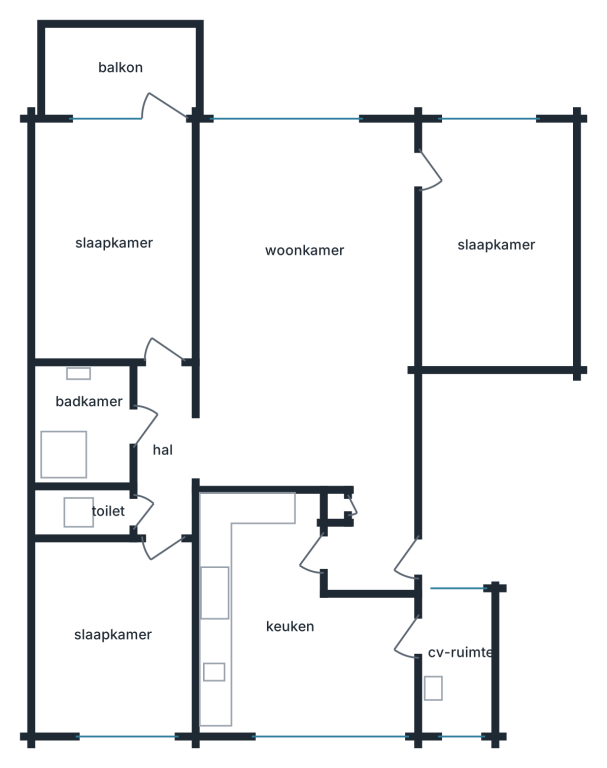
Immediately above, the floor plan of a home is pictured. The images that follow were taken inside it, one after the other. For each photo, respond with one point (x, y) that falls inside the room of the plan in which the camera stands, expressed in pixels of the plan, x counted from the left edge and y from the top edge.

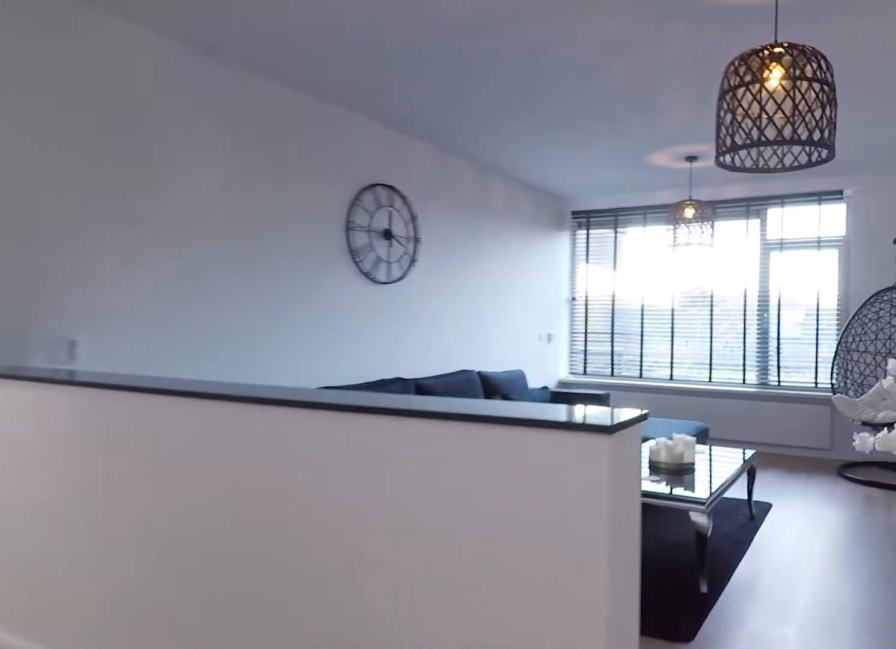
(313, 327)
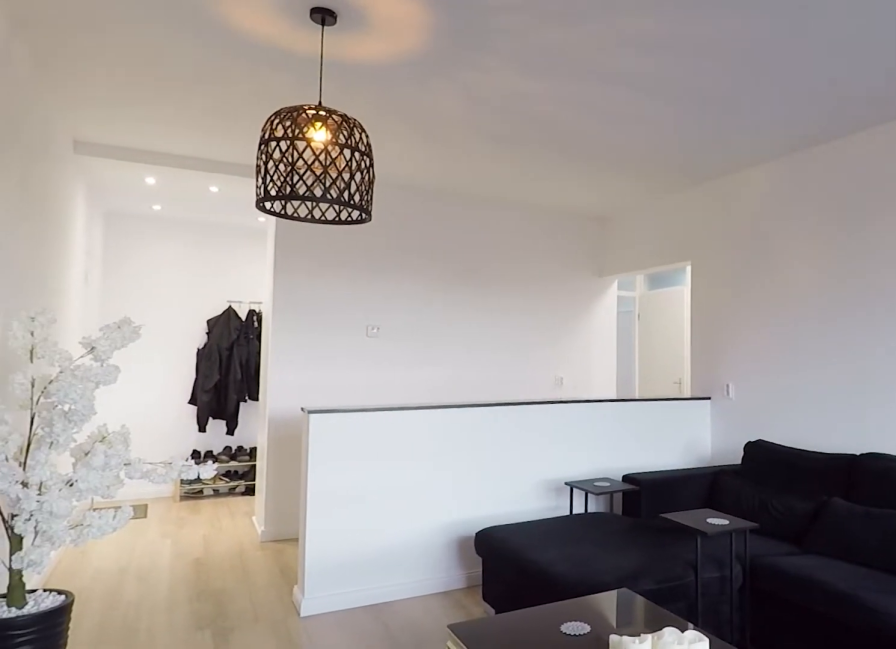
(313, 327)
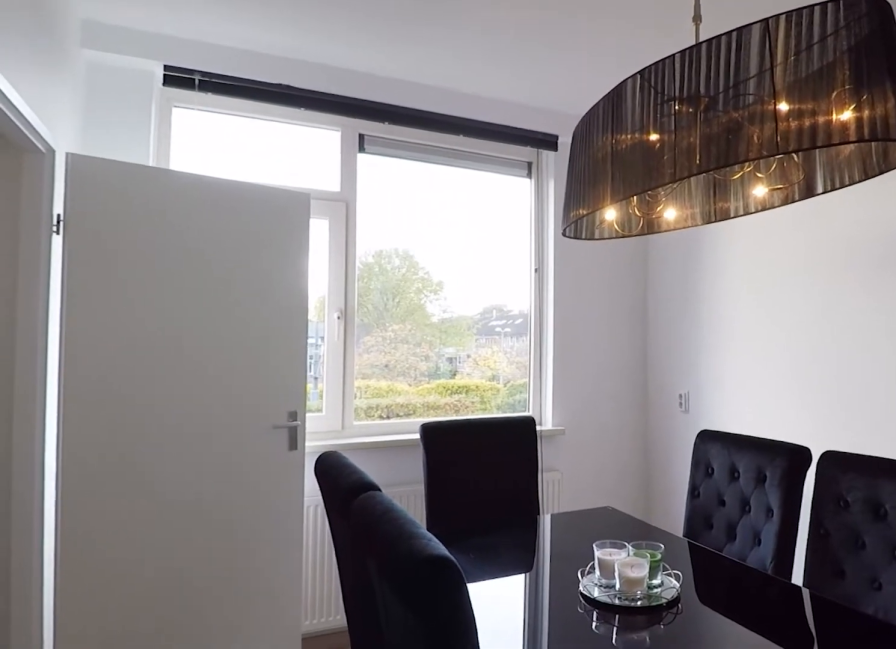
(497, 244)
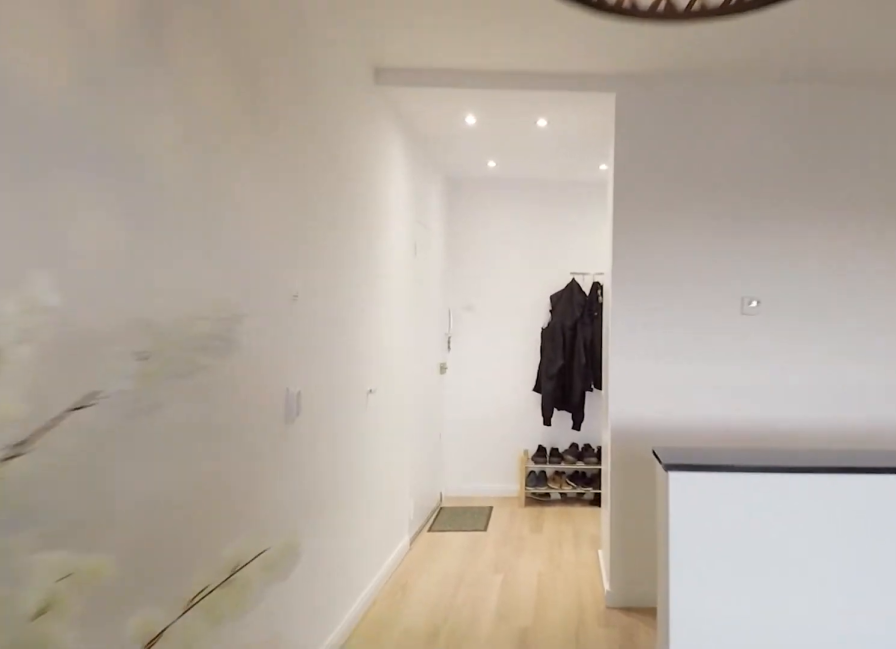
(313, 327)
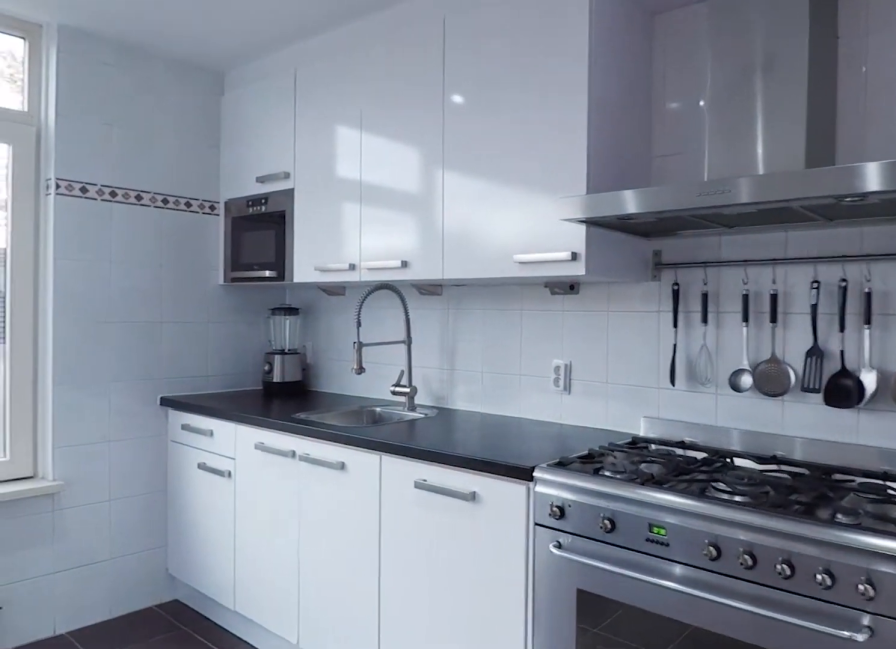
(290, 626)
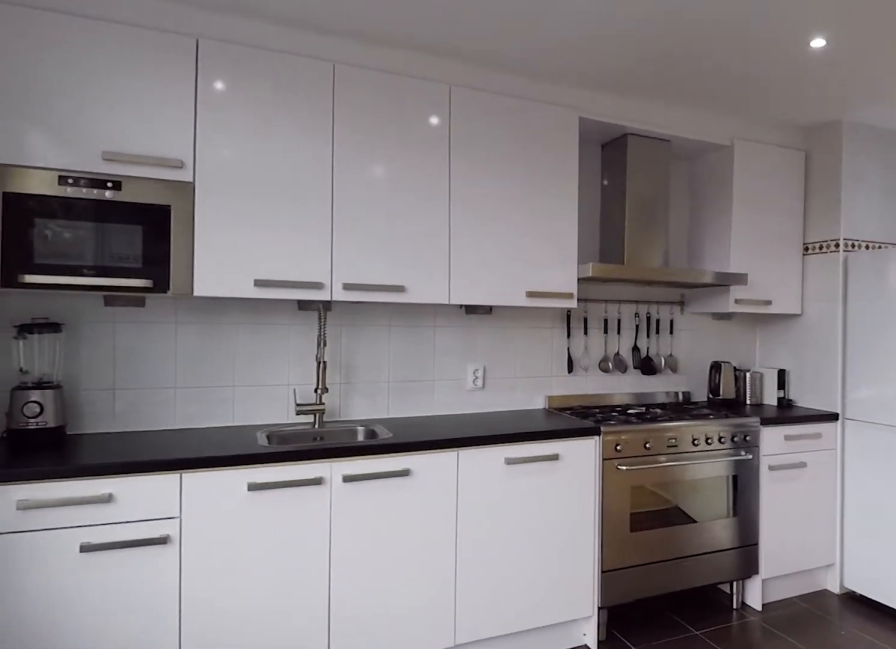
(290, 626)
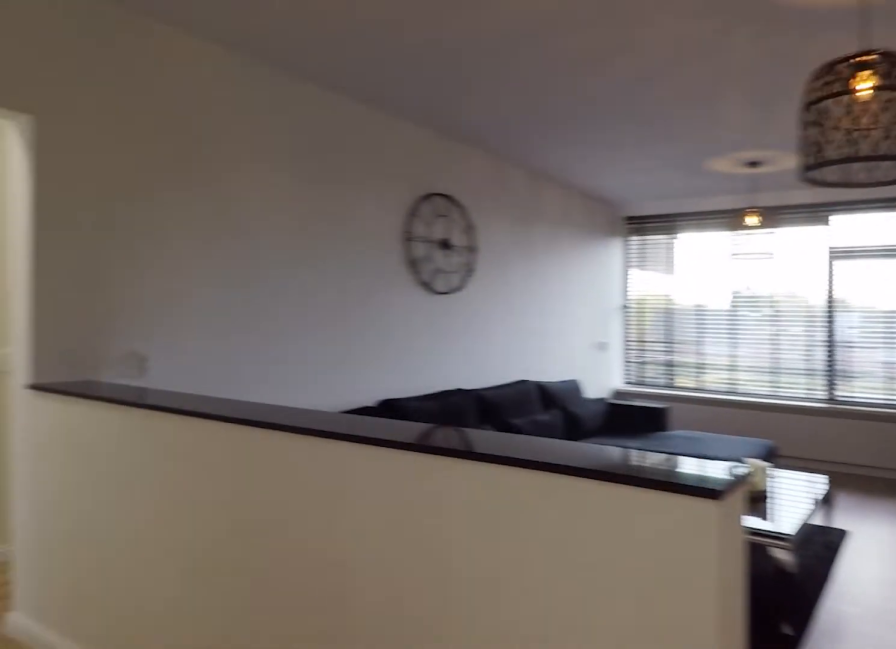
(312, 327)
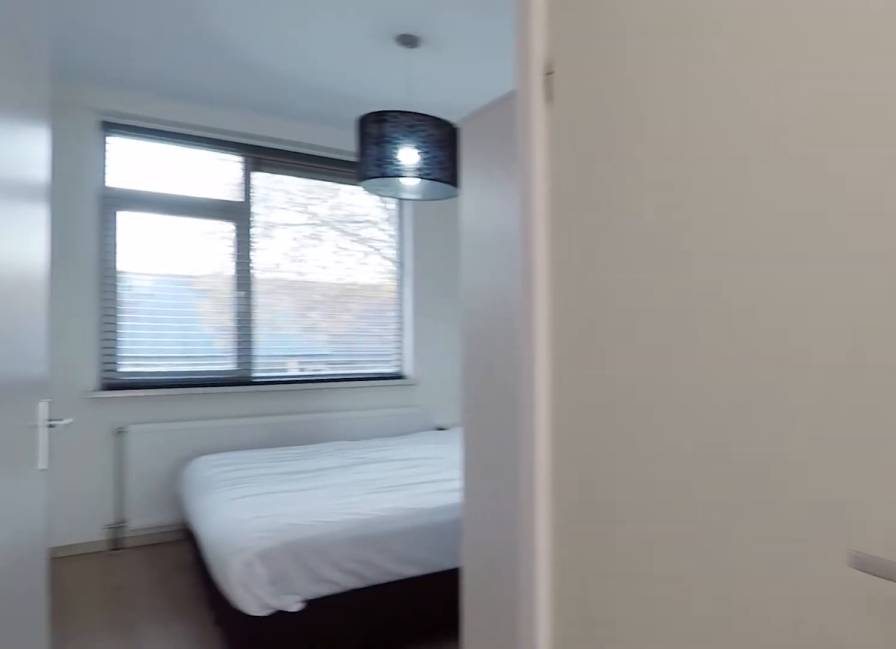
(162, 450)
